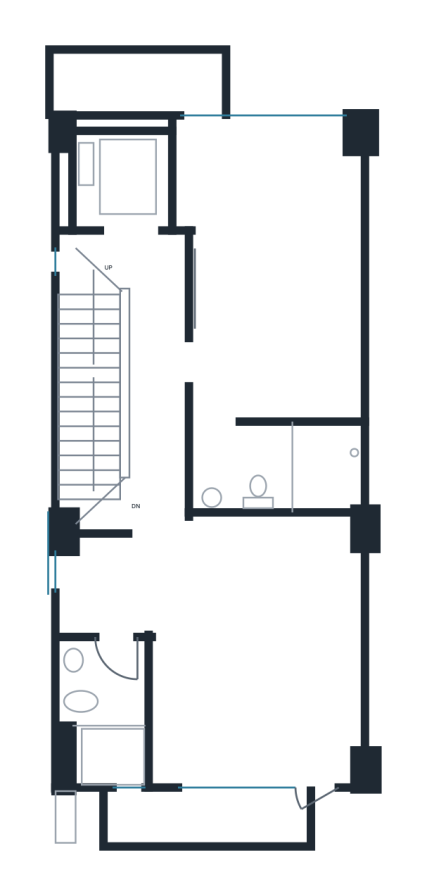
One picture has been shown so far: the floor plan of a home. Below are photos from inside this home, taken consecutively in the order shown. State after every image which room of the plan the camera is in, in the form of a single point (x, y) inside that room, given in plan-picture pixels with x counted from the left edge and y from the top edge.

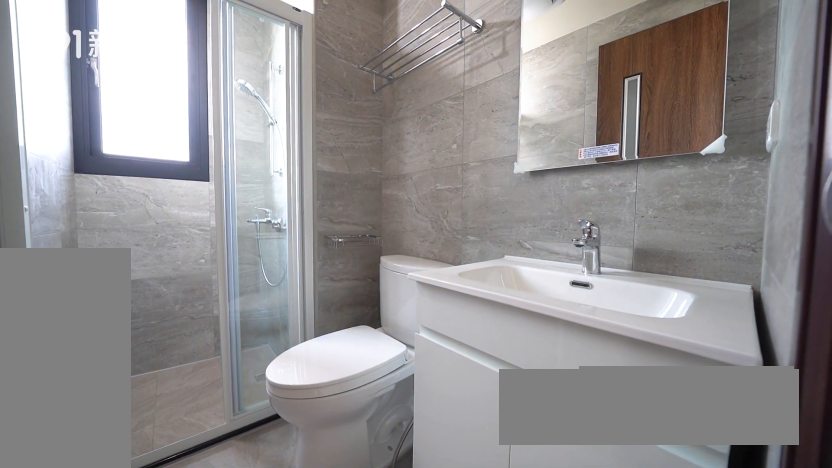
(104, 715)
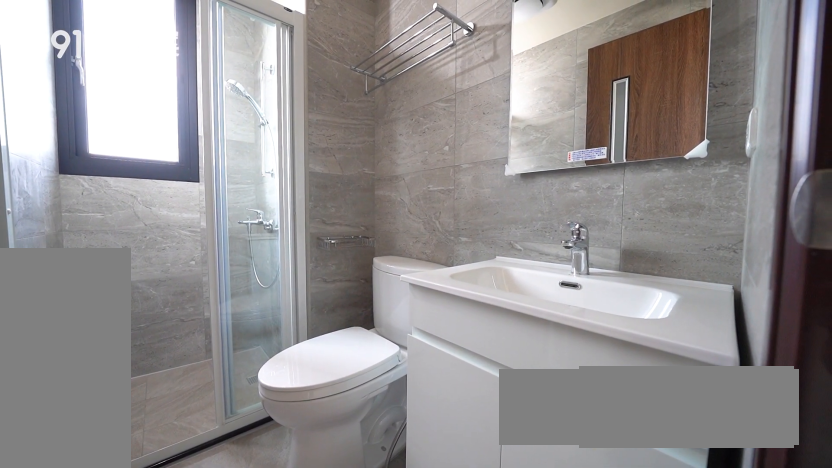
(104, 715)
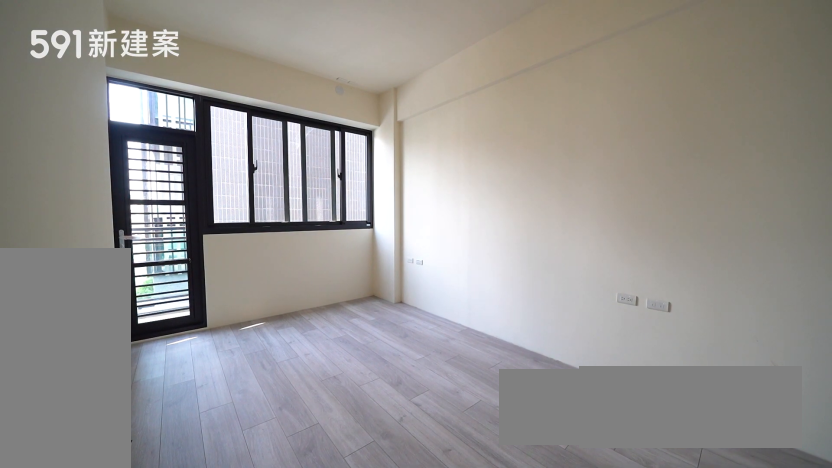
(280, 270)
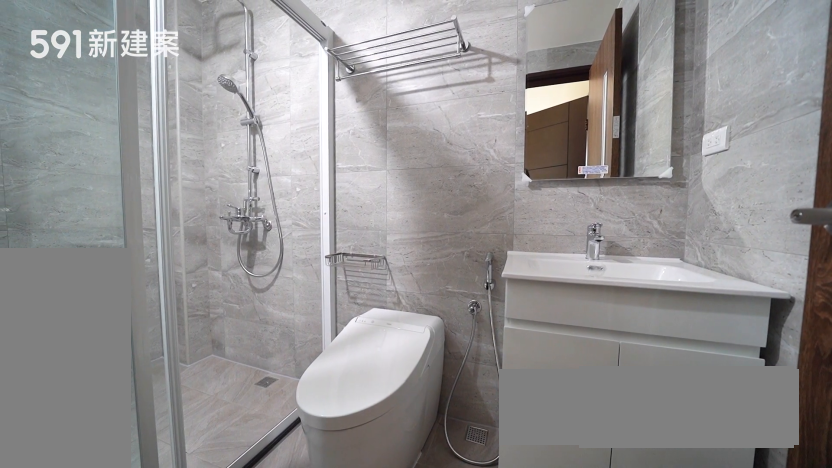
(278, 468)
